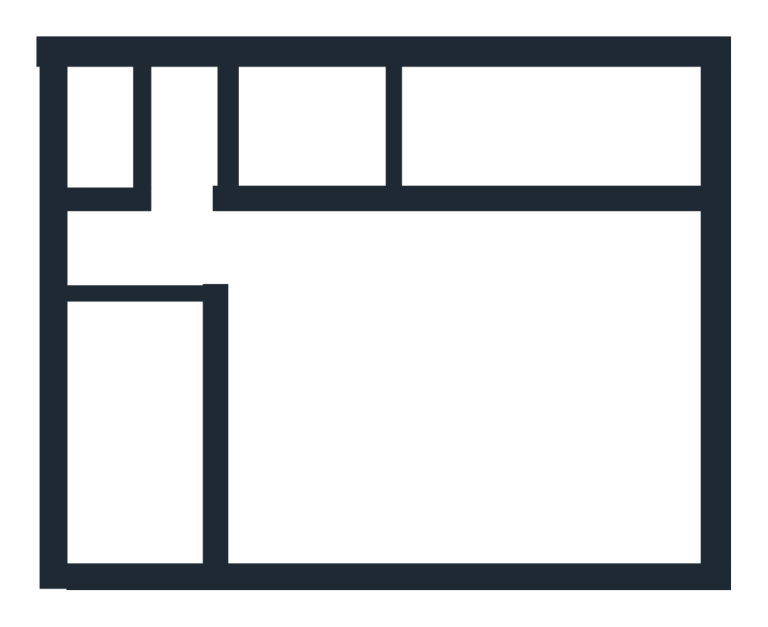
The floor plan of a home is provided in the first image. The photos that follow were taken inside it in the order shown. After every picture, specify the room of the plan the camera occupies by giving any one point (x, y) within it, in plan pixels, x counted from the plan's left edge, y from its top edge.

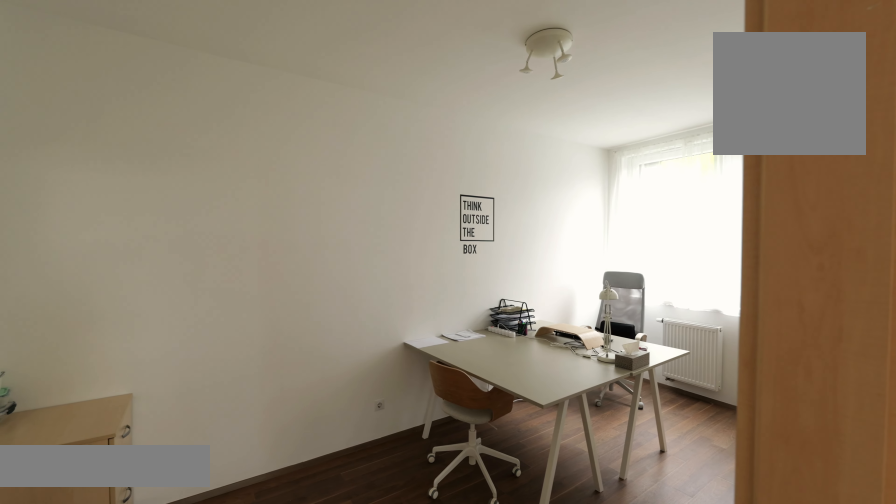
(482, 132)
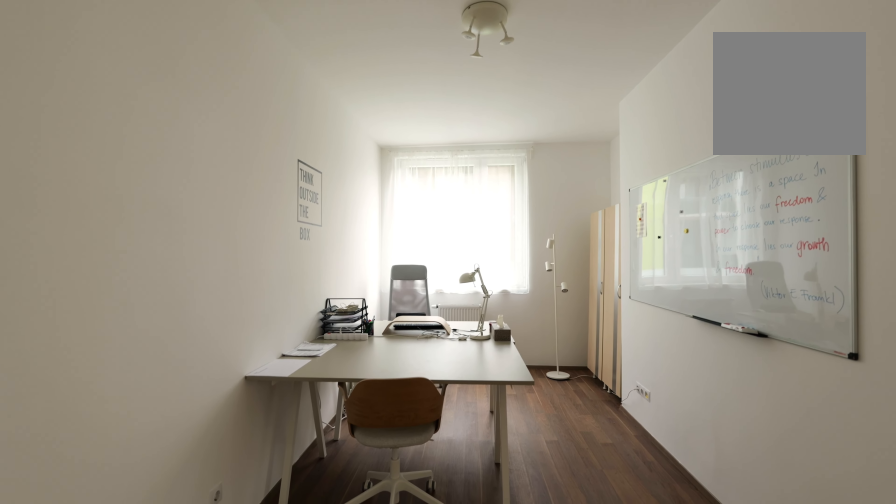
(482, 132)
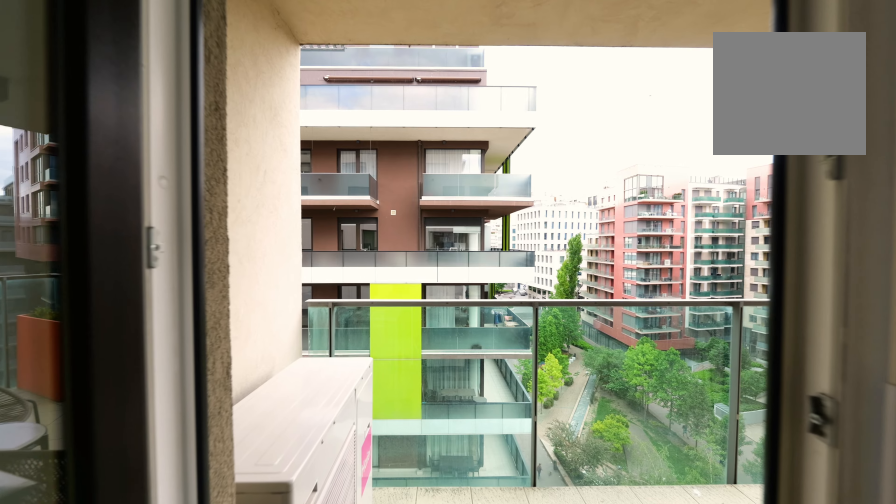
(540, 344)
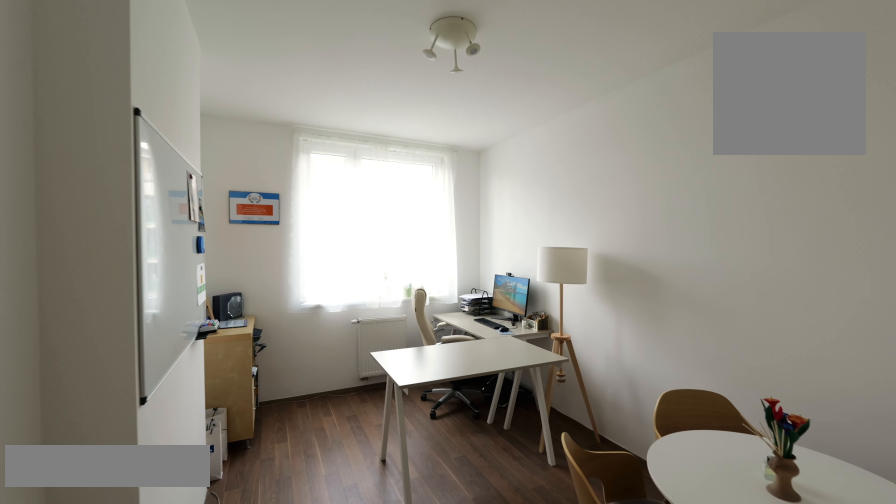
(126, 468)
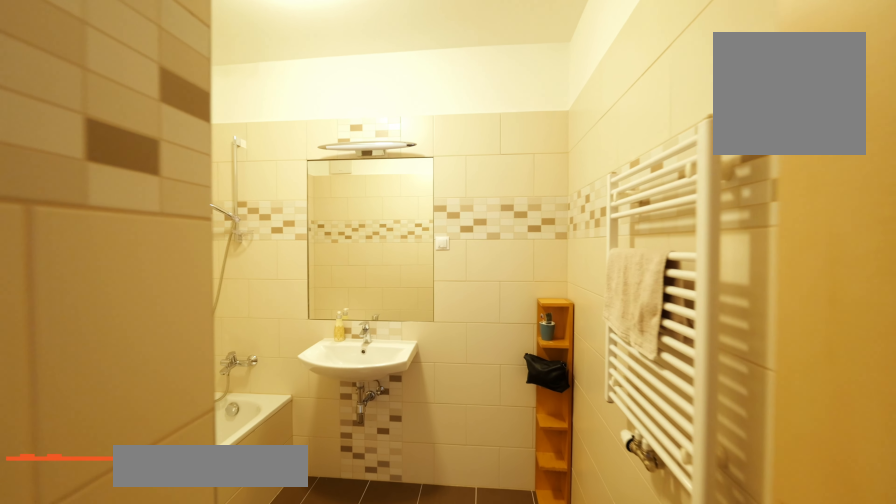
(290, 142)
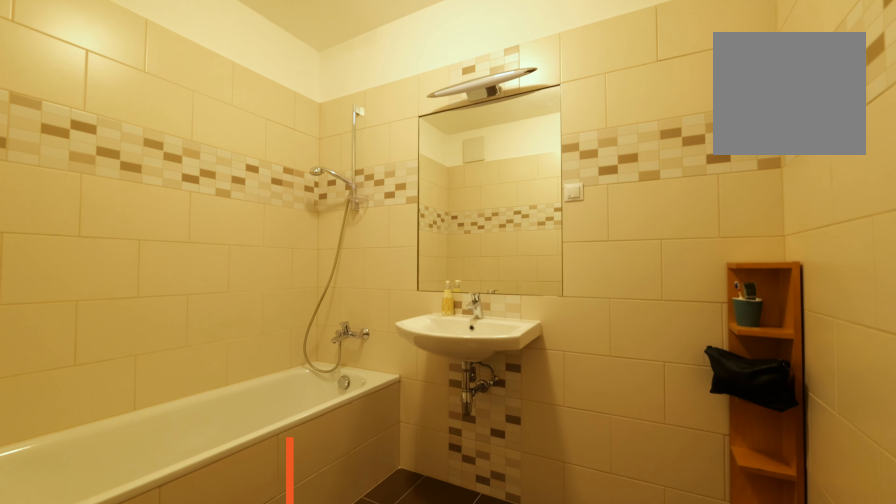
(290, 142)
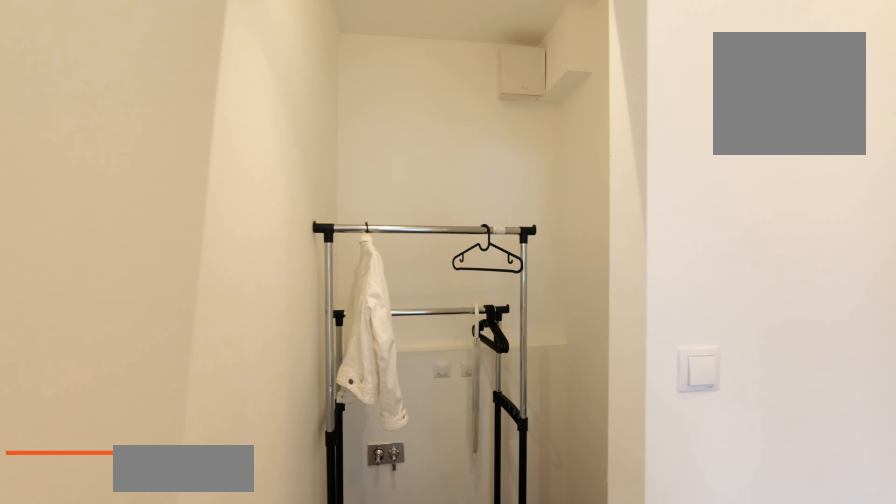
(116, 276)
